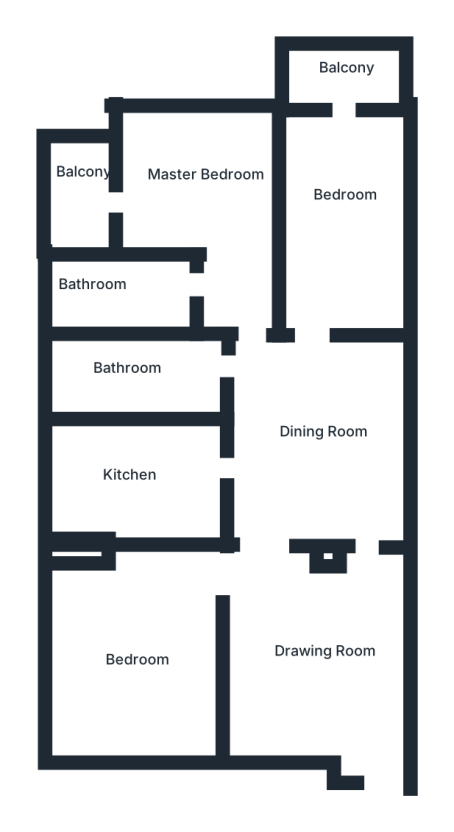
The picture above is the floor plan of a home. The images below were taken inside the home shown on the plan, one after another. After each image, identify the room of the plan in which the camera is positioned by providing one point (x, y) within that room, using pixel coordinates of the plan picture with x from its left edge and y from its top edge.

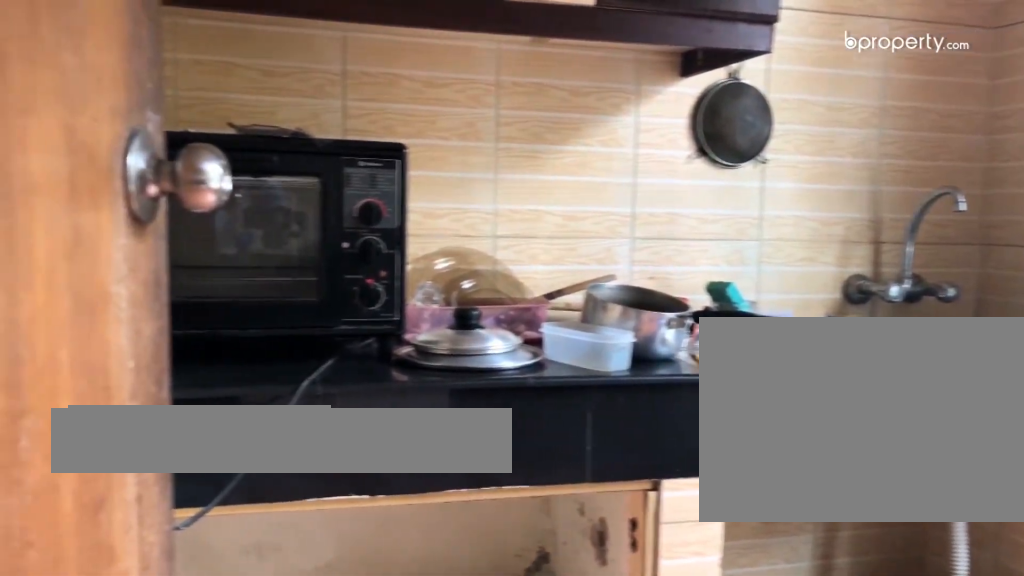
(151, 475)
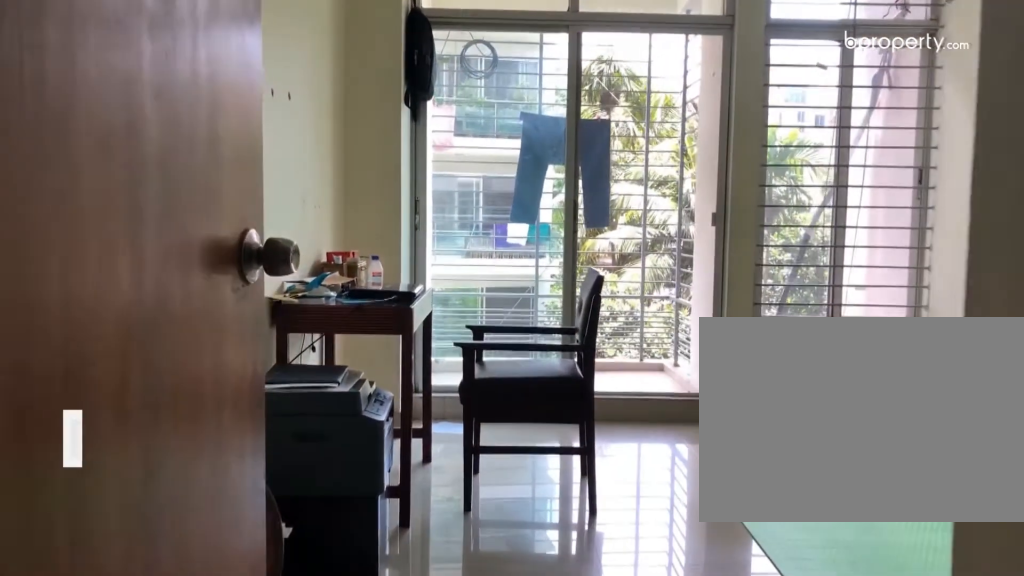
(342, 230)
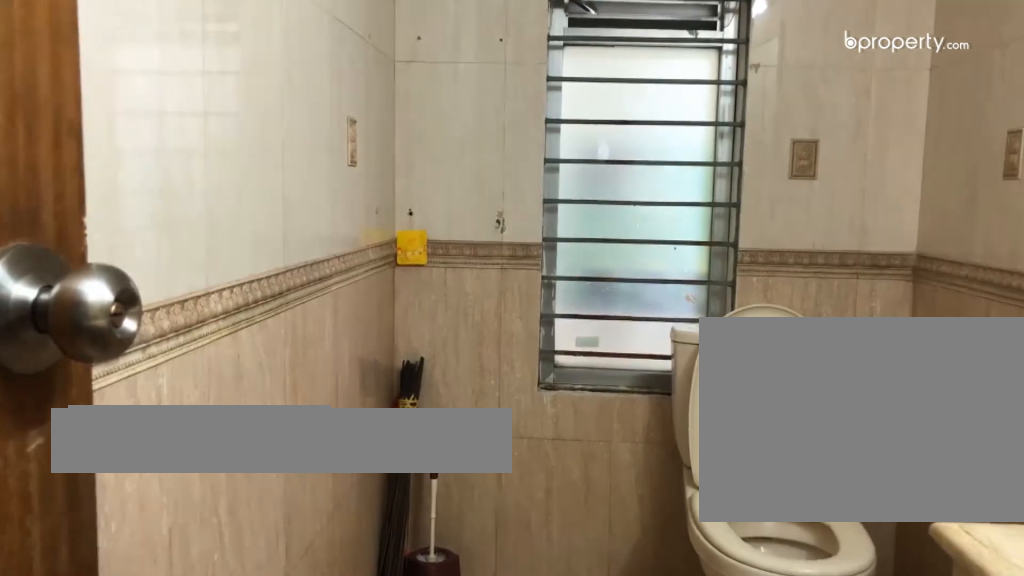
(126, 293)
